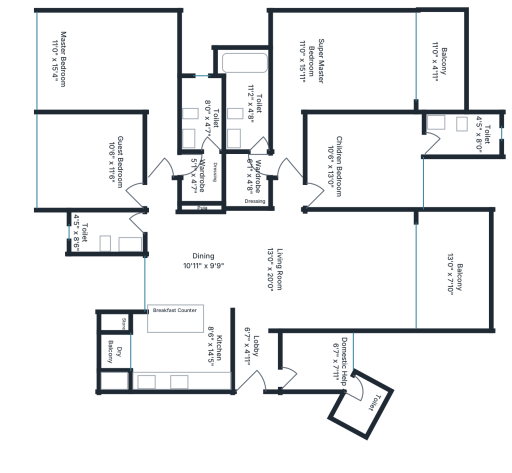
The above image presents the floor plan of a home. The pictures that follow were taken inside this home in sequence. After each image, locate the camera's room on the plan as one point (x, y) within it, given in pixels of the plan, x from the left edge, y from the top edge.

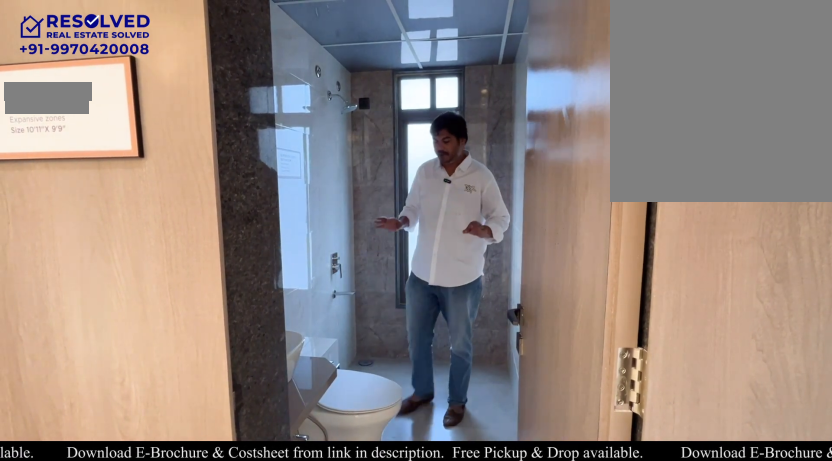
(106, 232)
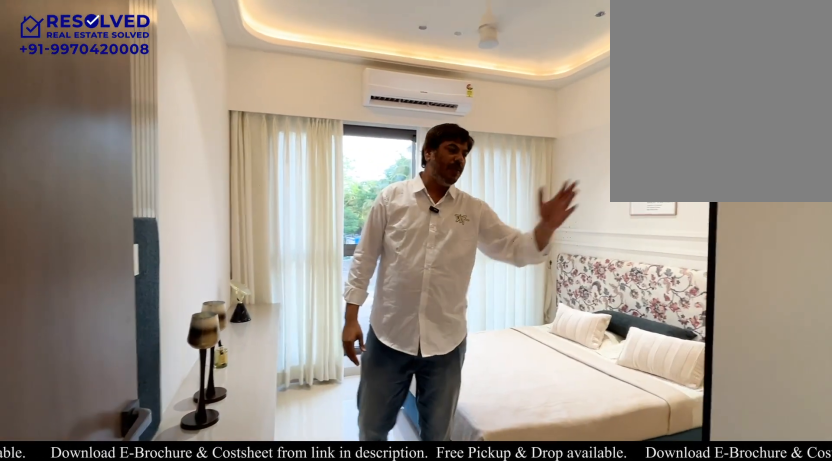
(93, 161)
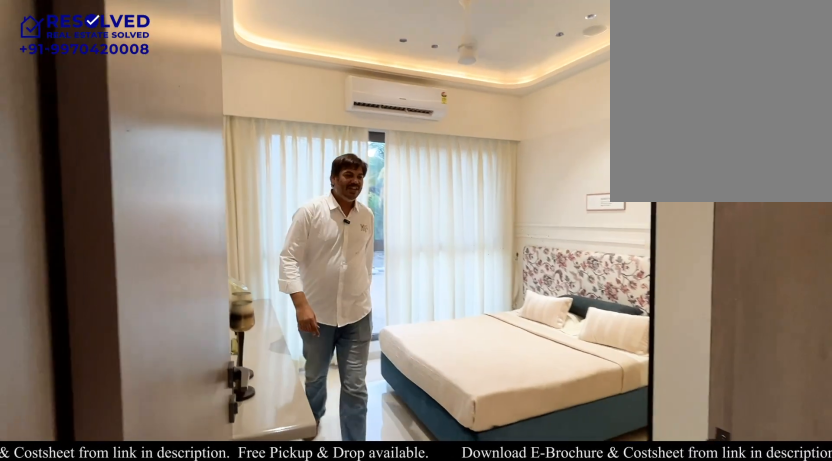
(93, 160)
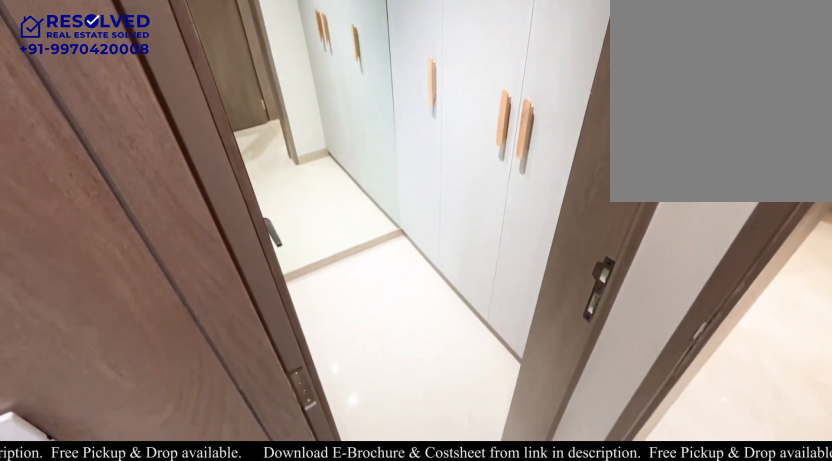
(201, 178)
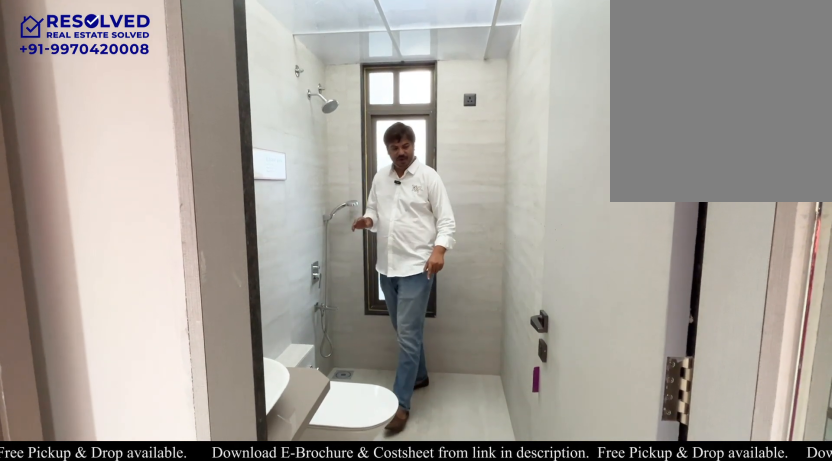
(201, 114)
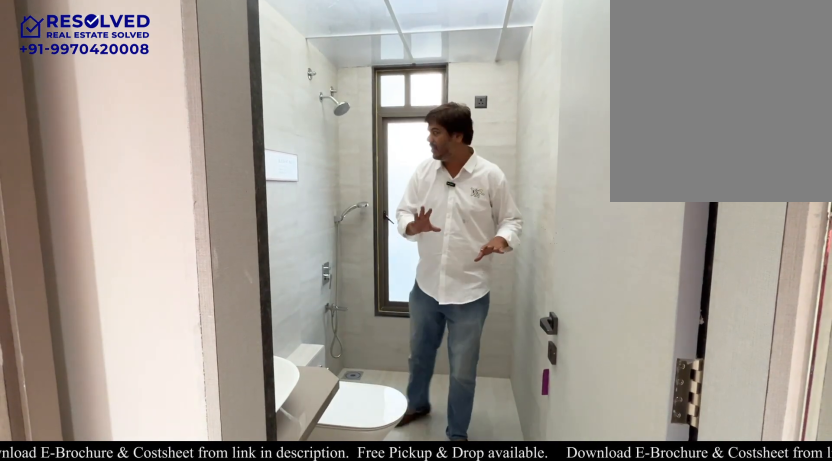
(201, 114)
